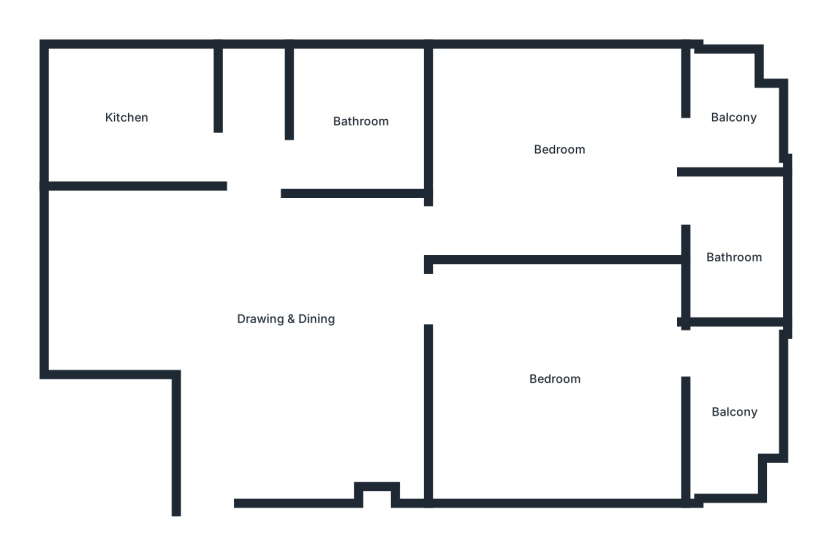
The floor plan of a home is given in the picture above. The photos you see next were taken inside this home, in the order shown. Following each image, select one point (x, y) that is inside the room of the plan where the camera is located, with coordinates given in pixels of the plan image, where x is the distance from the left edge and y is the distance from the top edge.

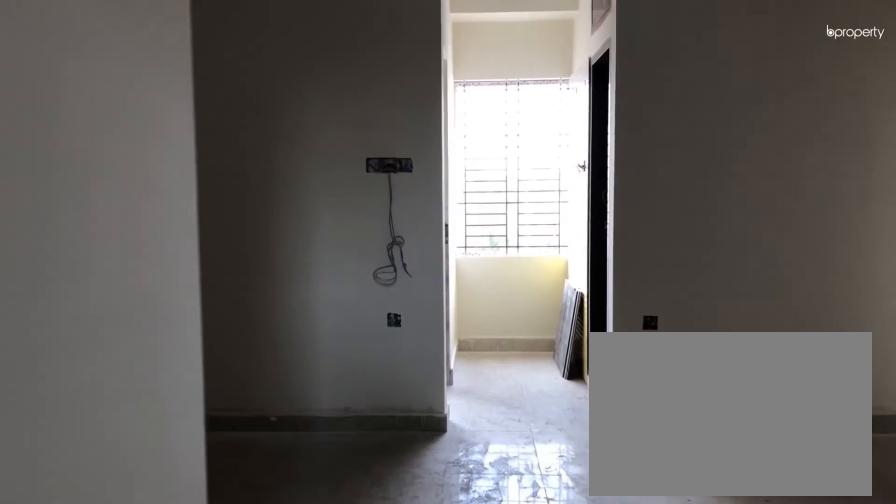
(222, 474)
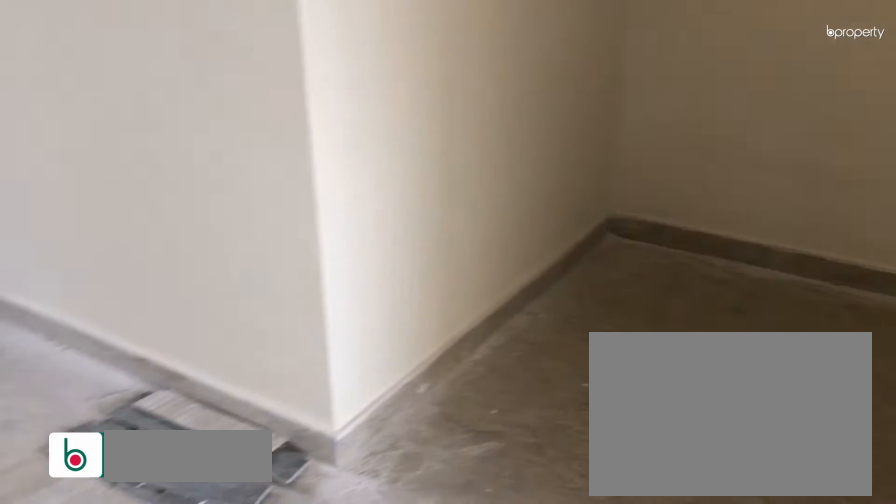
(288, 318)
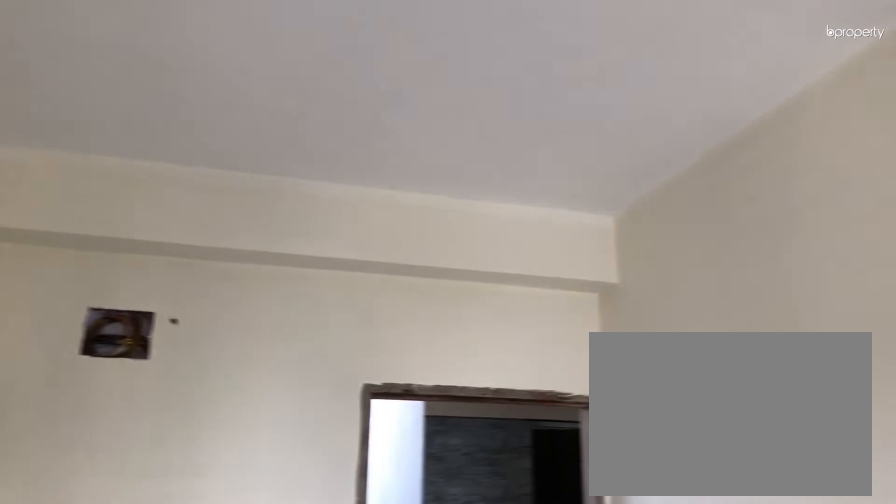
(288, 318)
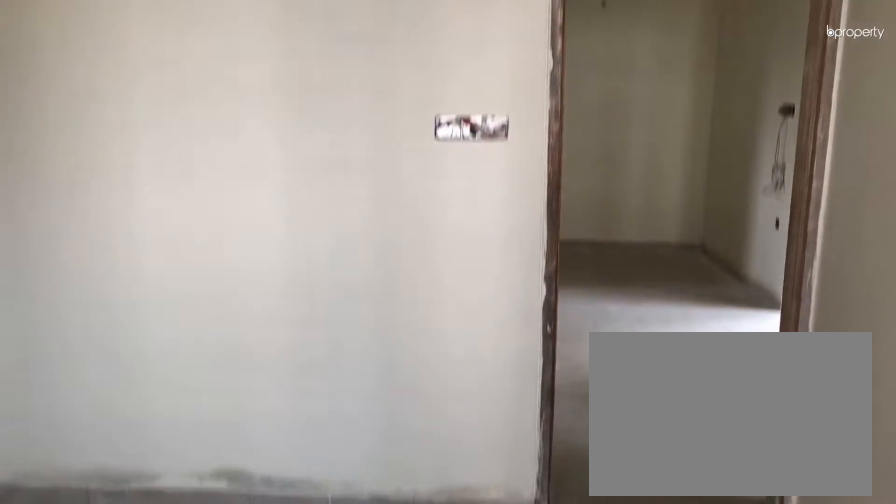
(555, 380)
